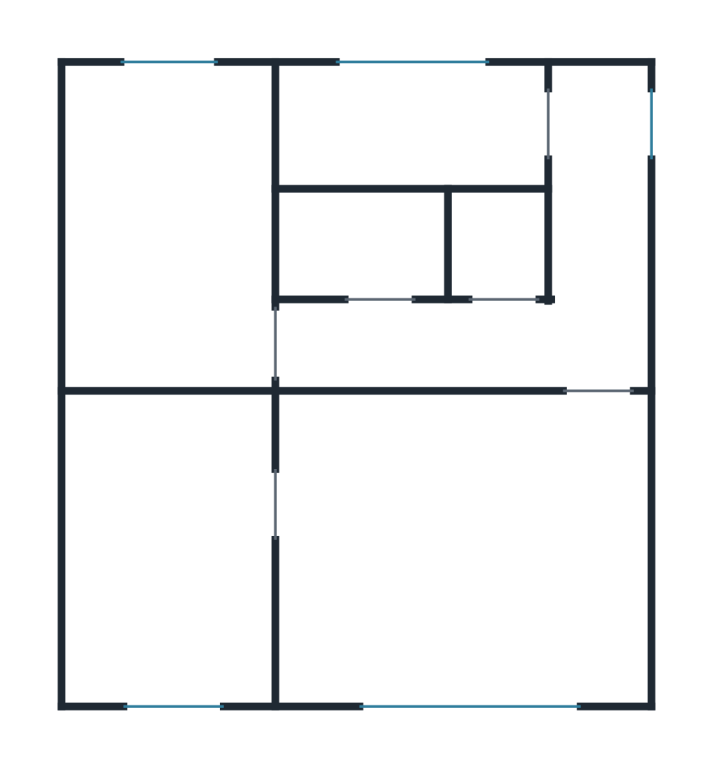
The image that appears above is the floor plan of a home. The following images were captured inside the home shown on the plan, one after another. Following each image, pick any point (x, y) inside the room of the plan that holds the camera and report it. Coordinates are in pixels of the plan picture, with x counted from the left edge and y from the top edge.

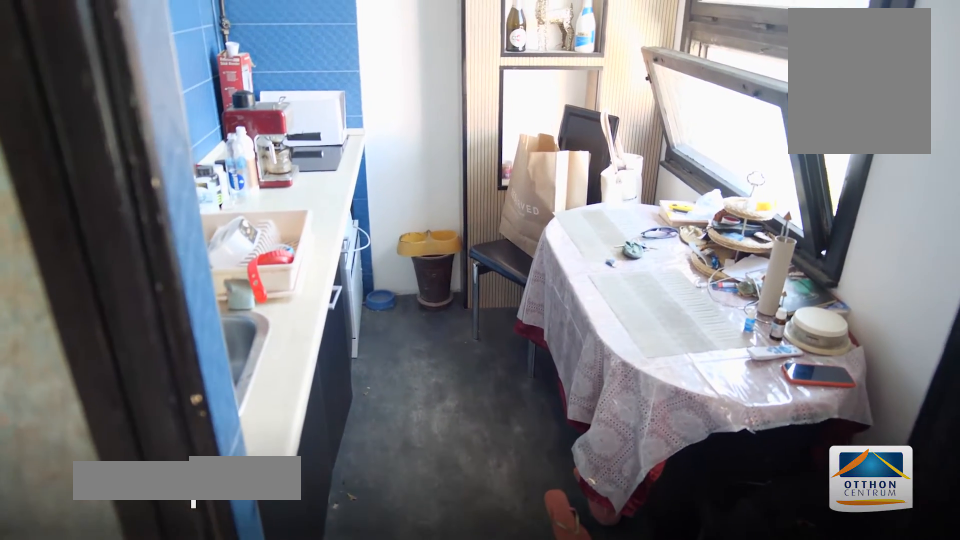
(417, 133)
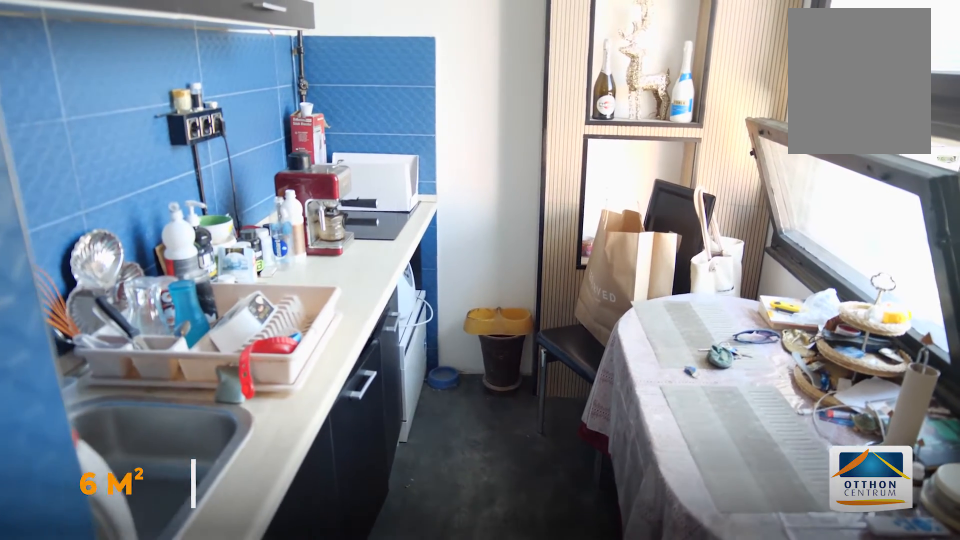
(417, 132)
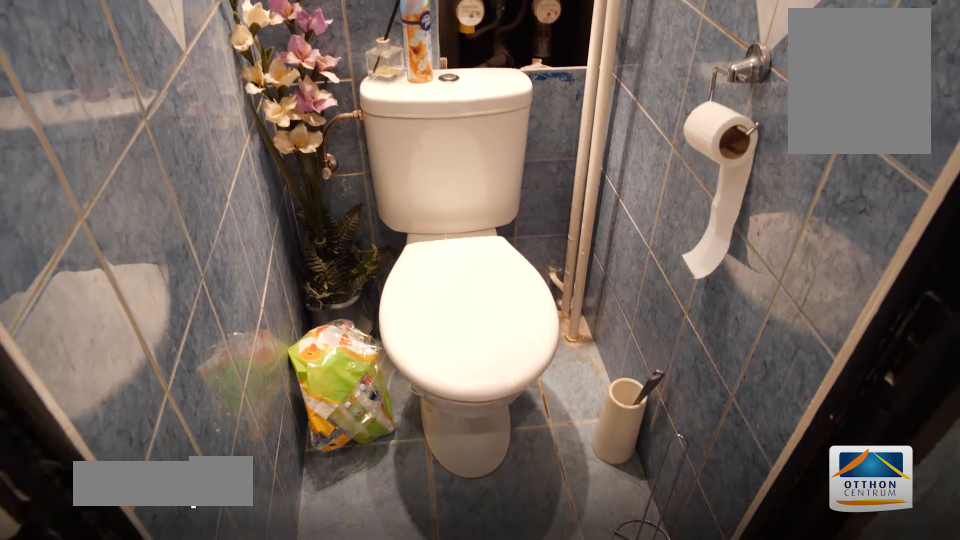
(496, 244)
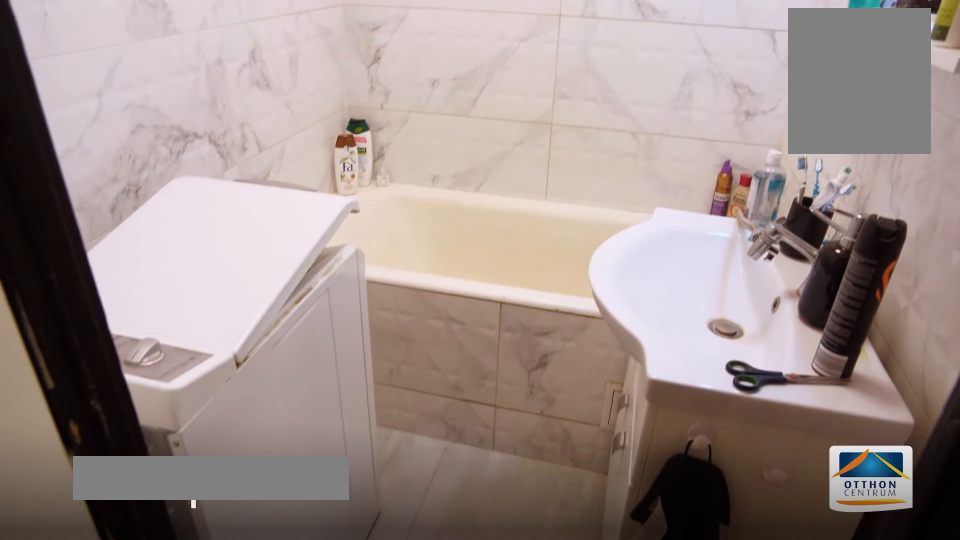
(360, 244)
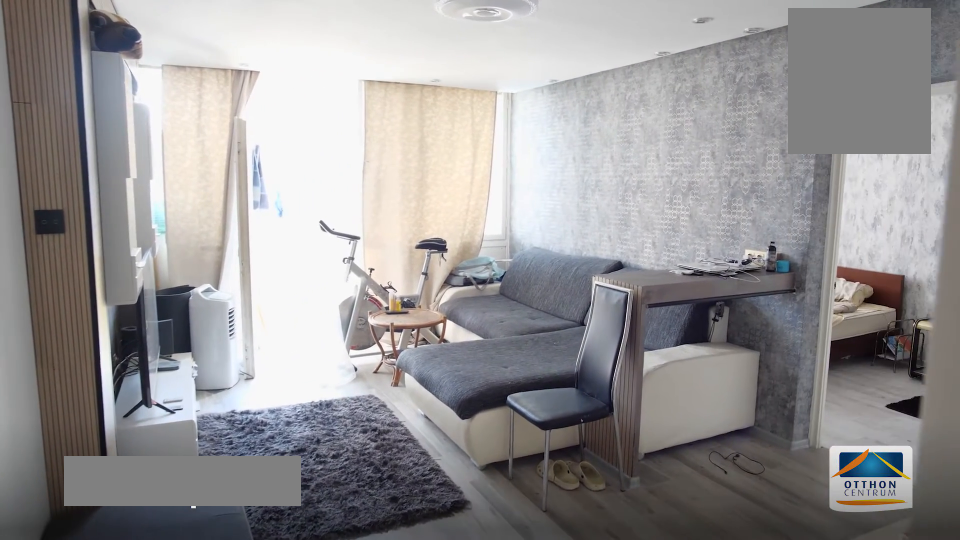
(458, 554)
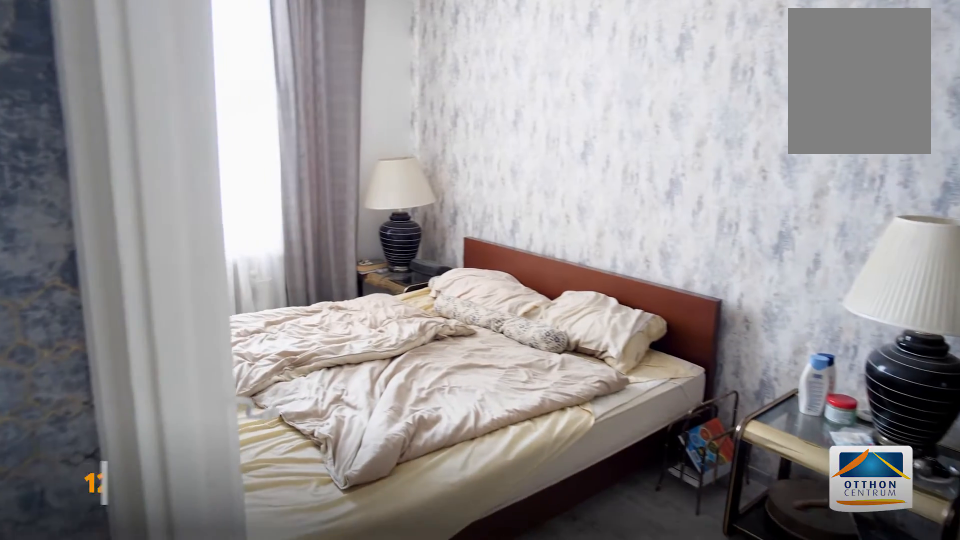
(168, 554)
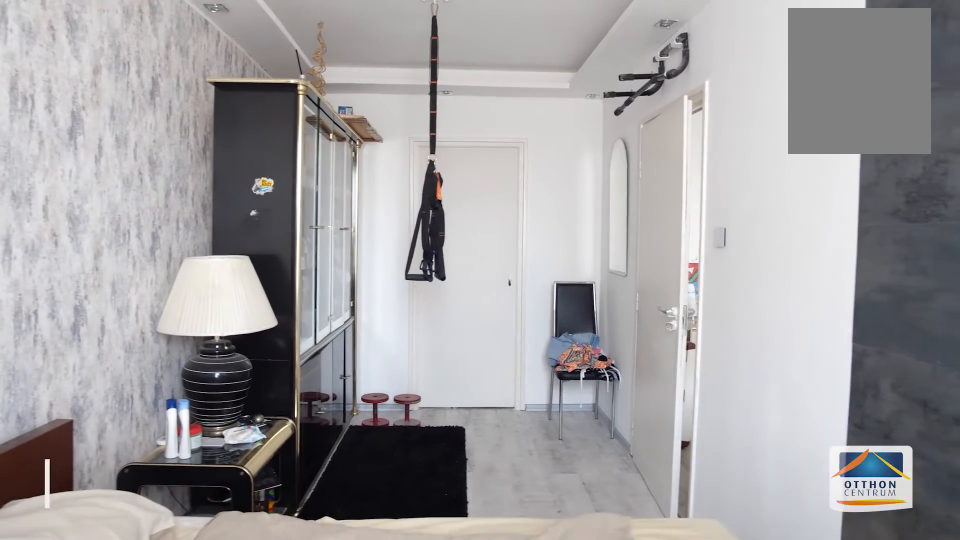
(168, 554)
